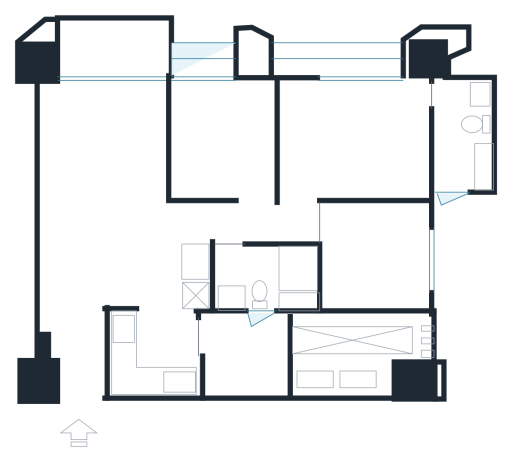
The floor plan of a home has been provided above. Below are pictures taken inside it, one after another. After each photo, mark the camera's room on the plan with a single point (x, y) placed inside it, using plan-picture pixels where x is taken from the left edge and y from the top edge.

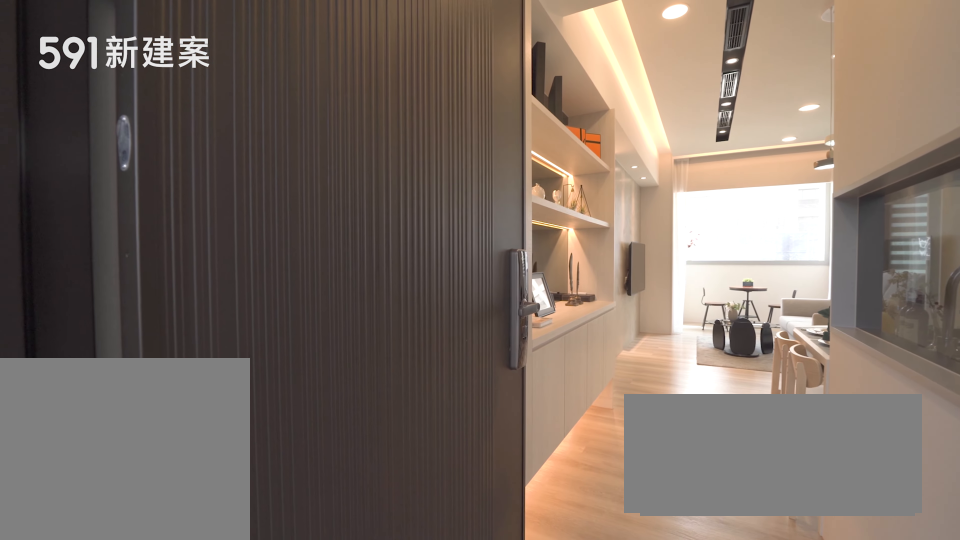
(77, 357)
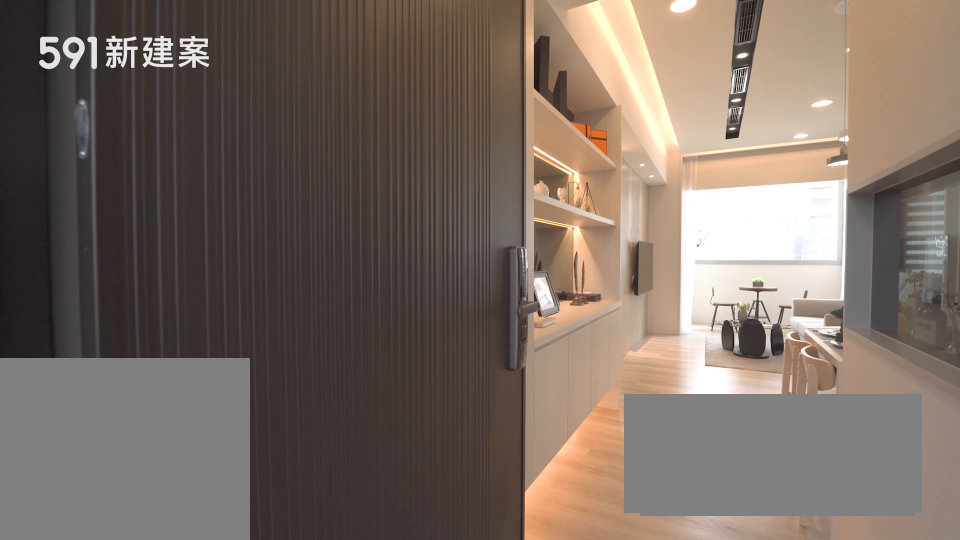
(77, 357)
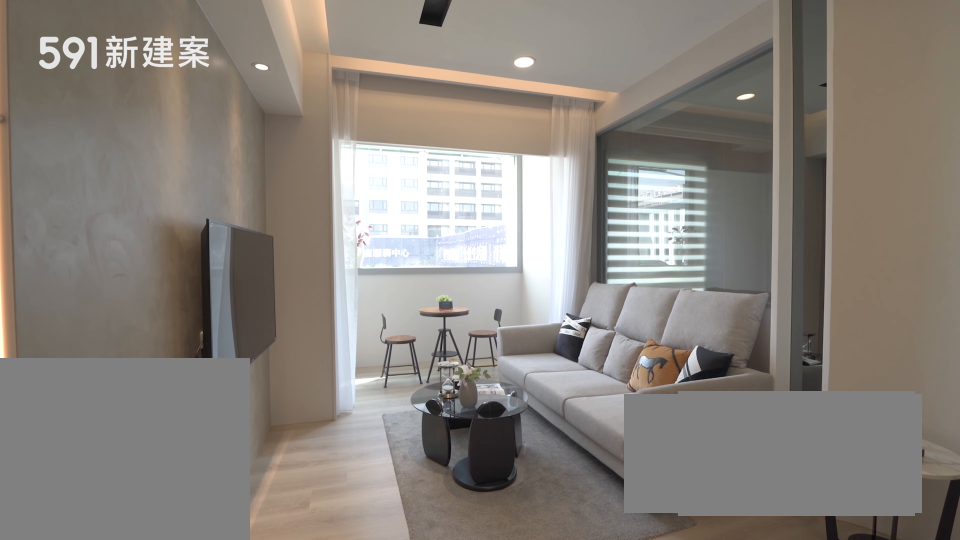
(102, 163)
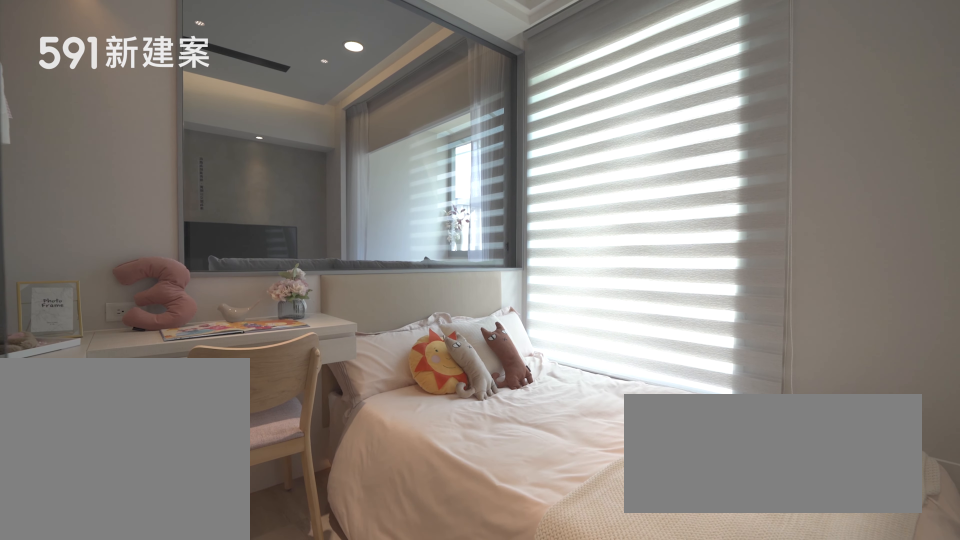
(221, 137)
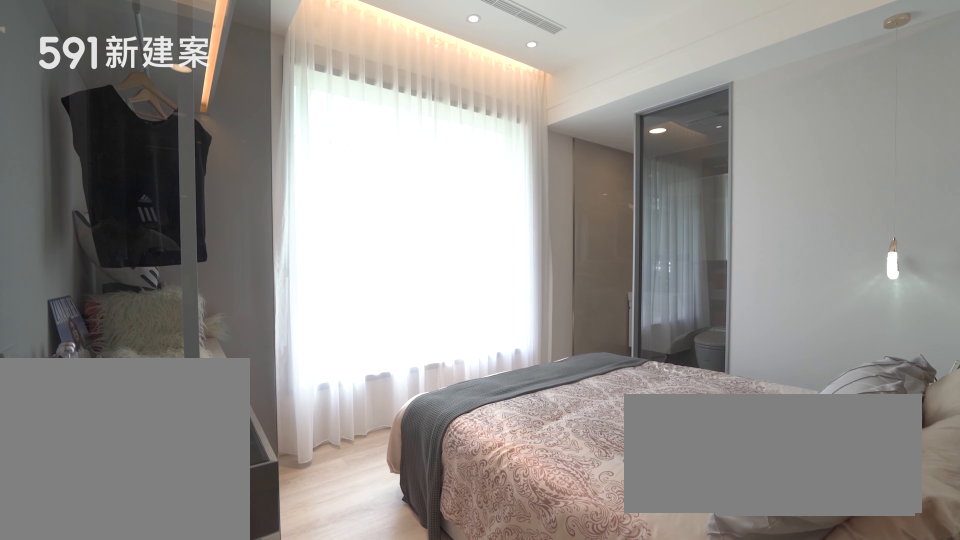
(355, 138)
